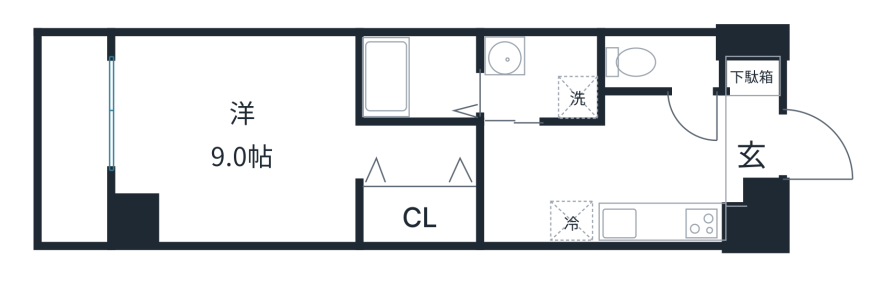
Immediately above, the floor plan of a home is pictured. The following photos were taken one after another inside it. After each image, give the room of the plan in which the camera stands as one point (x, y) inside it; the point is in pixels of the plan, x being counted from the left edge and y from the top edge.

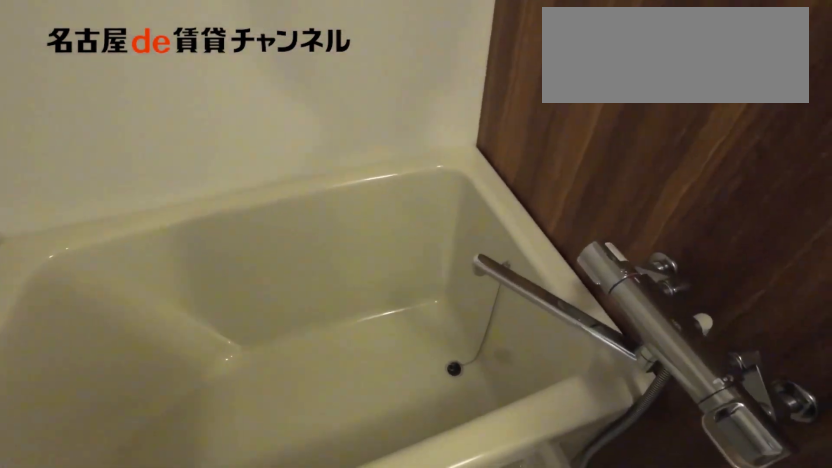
(419, 76)
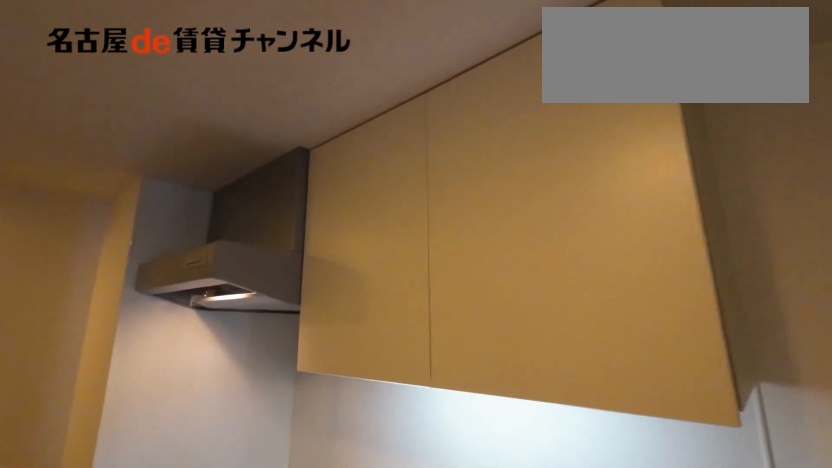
(640, 220)
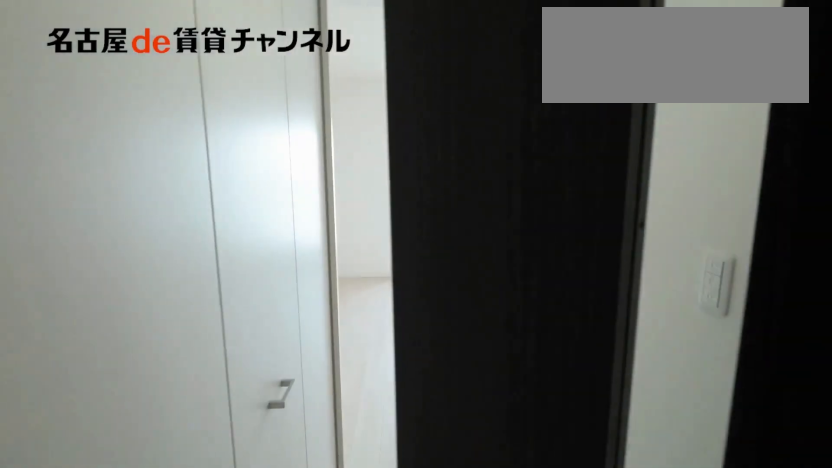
(231, 139)
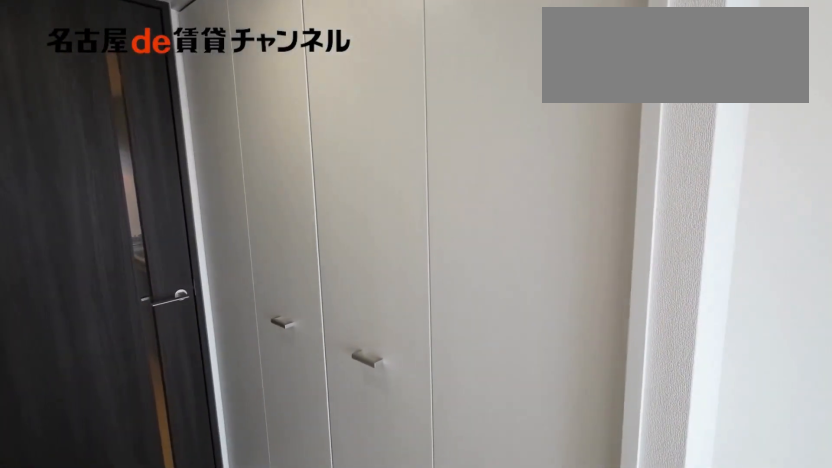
(231, 139)
